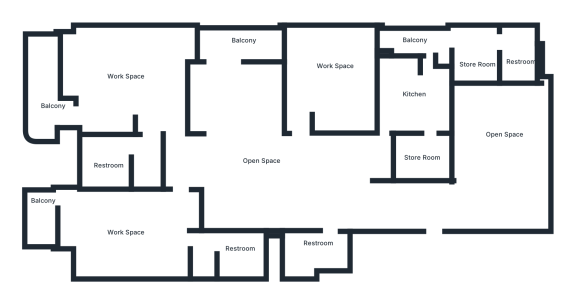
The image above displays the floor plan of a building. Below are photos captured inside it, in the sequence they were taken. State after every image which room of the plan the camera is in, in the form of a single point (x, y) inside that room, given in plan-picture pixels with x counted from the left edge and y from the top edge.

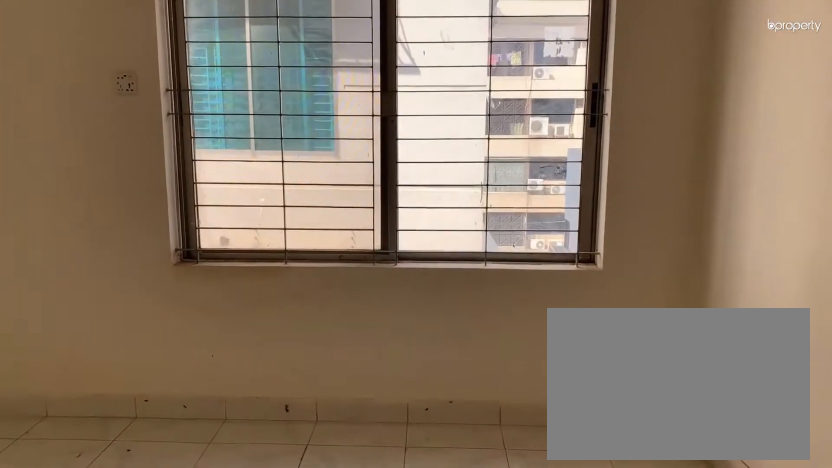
(505, 156)
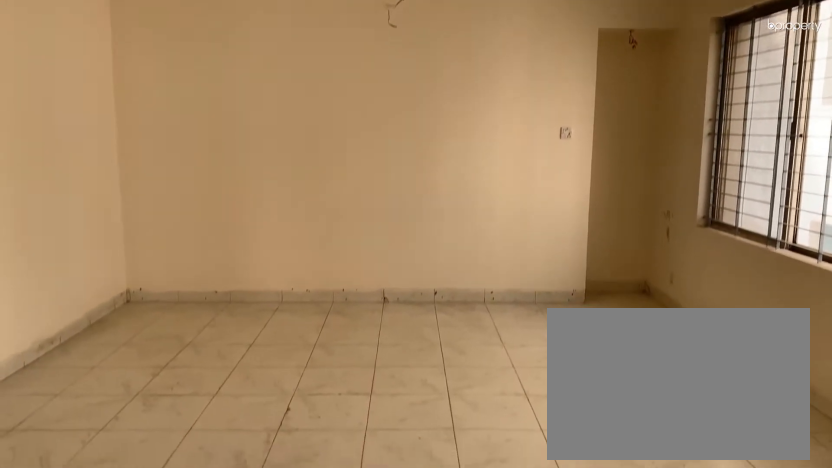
(505, 156)
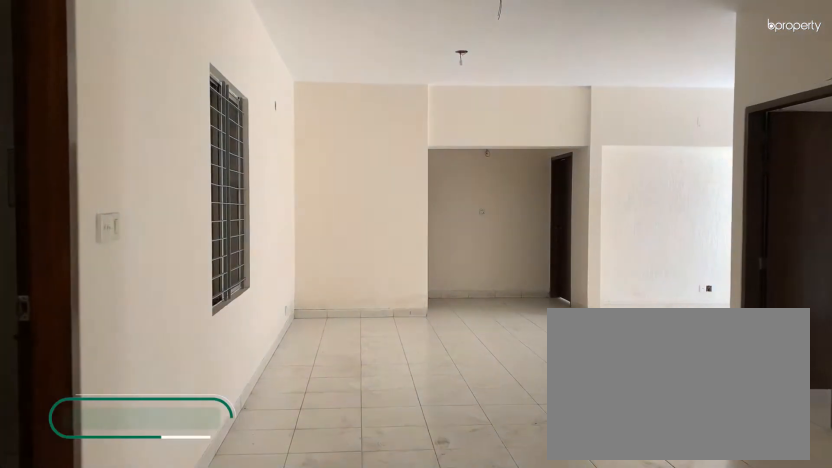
(337, 195)
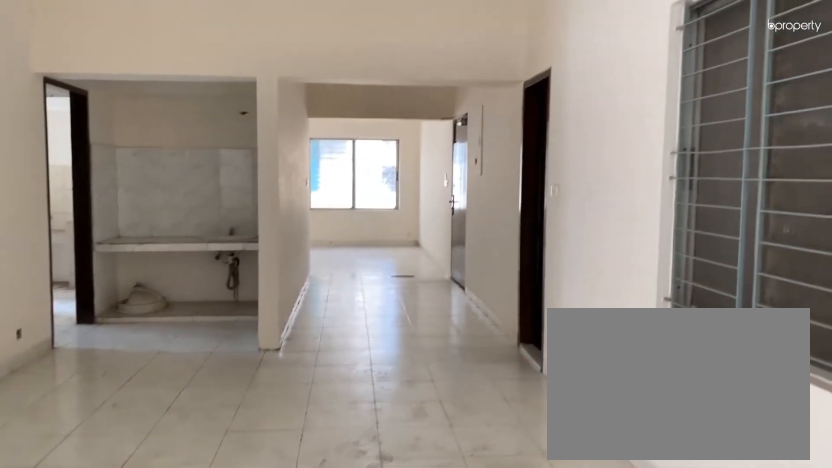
(270, 176)
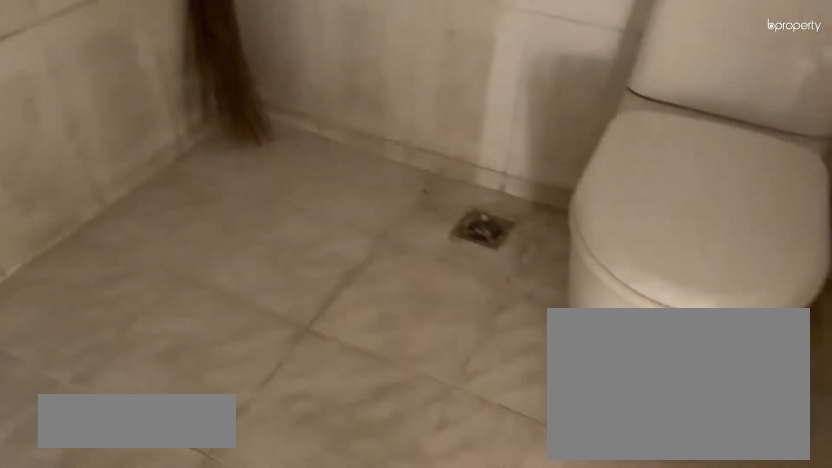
(325, 246)
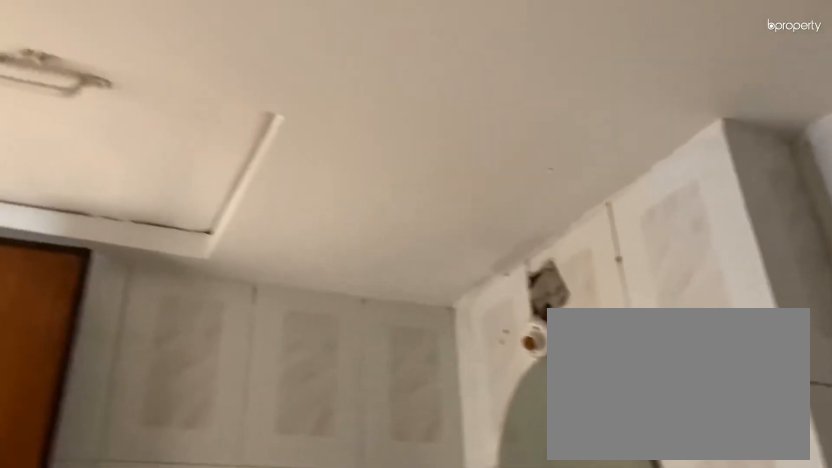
(325, 246)
